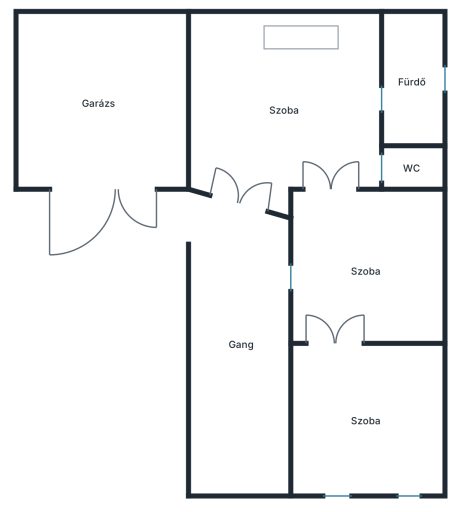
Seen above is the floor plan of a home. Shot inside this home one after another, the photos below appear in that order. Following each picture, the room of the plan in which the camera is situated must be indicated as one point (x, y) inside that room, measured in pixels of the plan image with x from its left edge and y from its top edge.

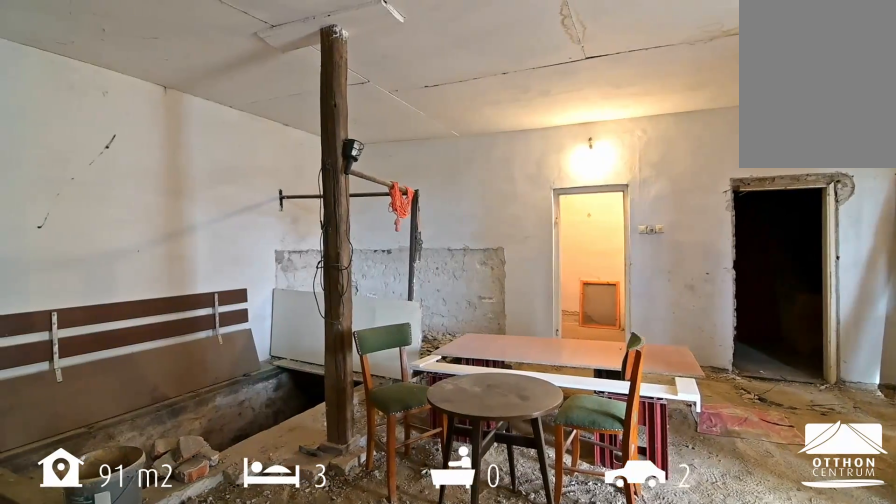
(296, 130)
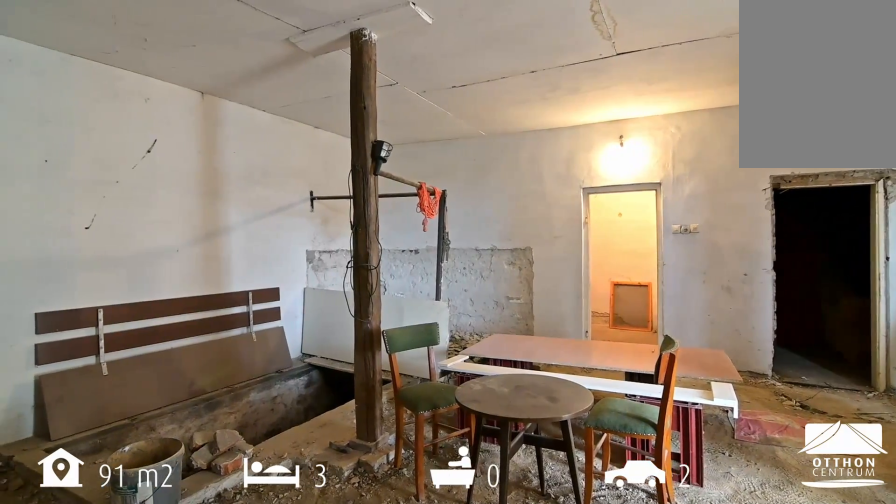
(296, 130)
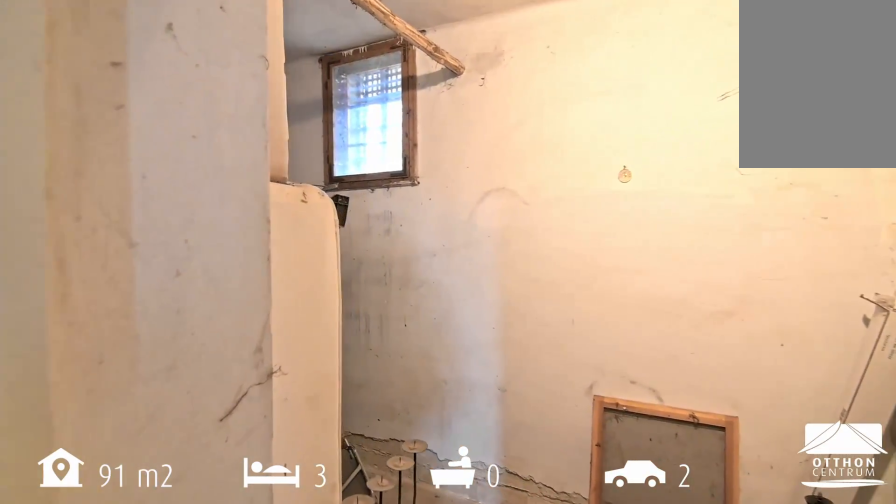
(413, 95)
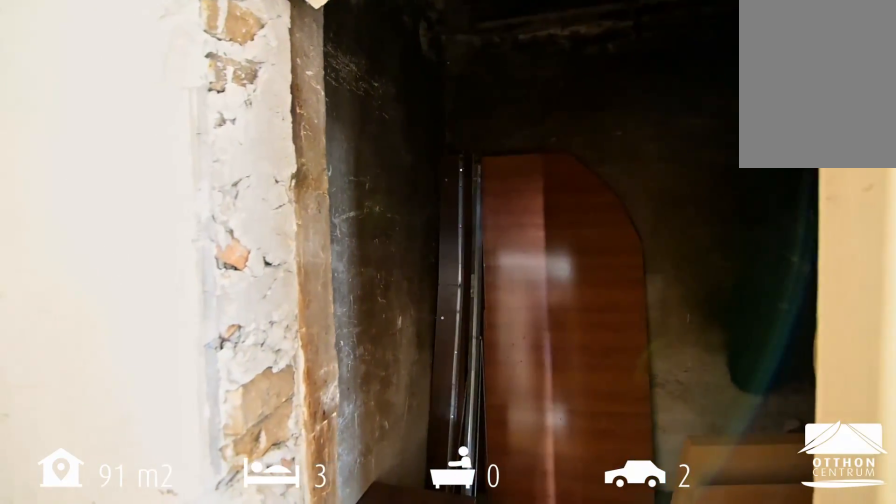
(413, 166)
